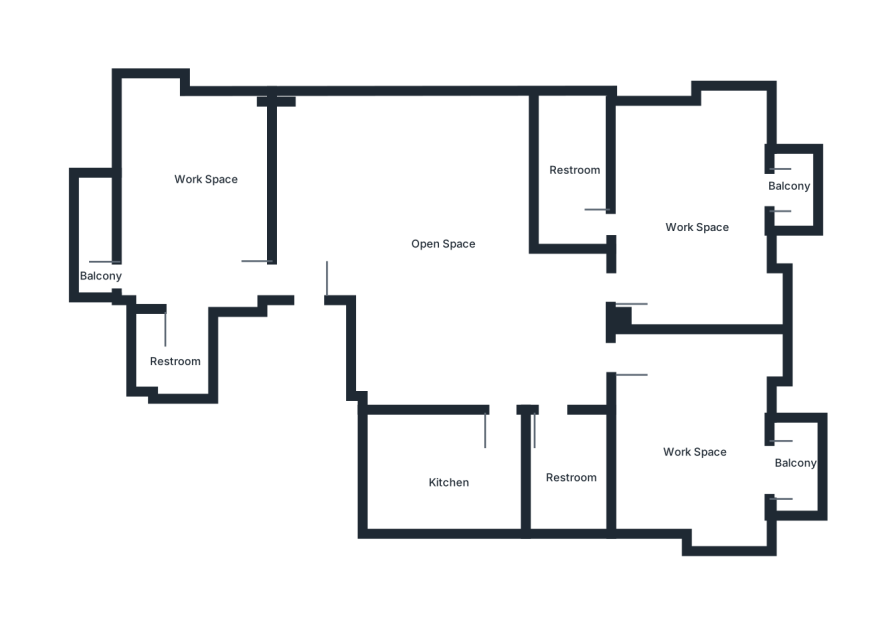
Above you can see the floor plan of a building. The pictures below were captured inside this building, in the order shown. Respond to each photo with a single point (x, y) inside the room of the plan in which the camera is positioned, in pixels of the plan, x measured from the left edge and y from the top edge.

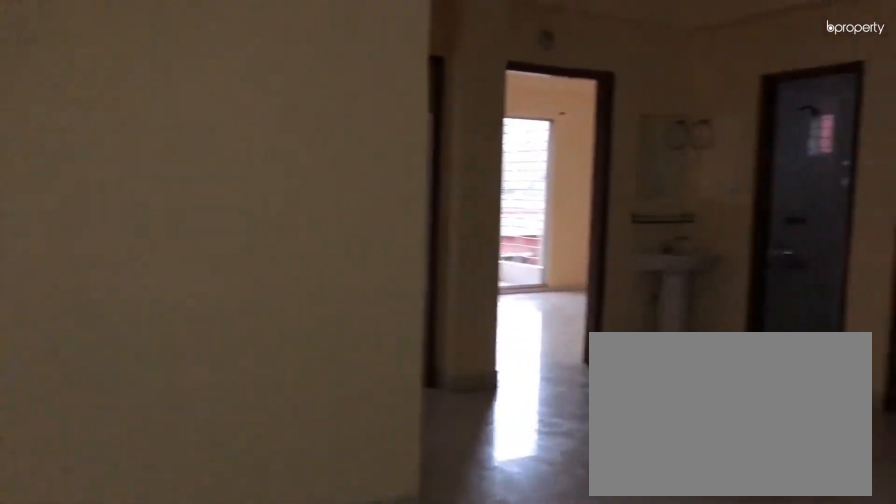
(432, 243)
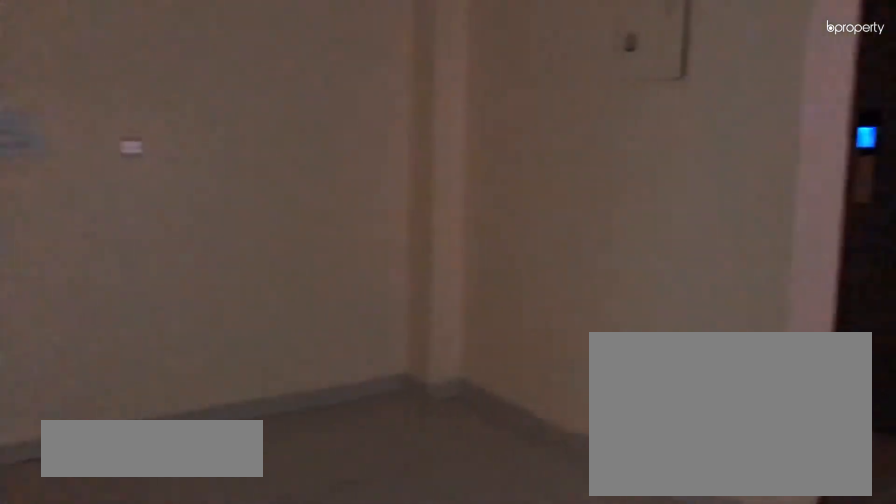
(432, 243)
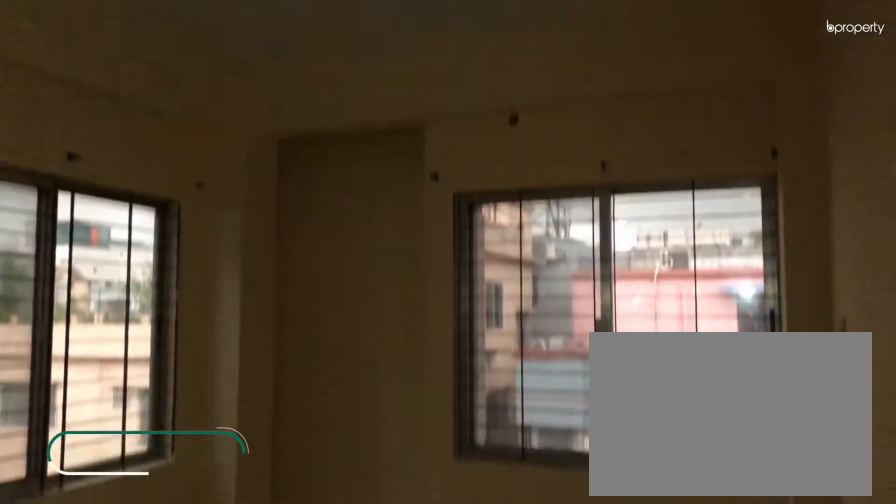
(205, 207)
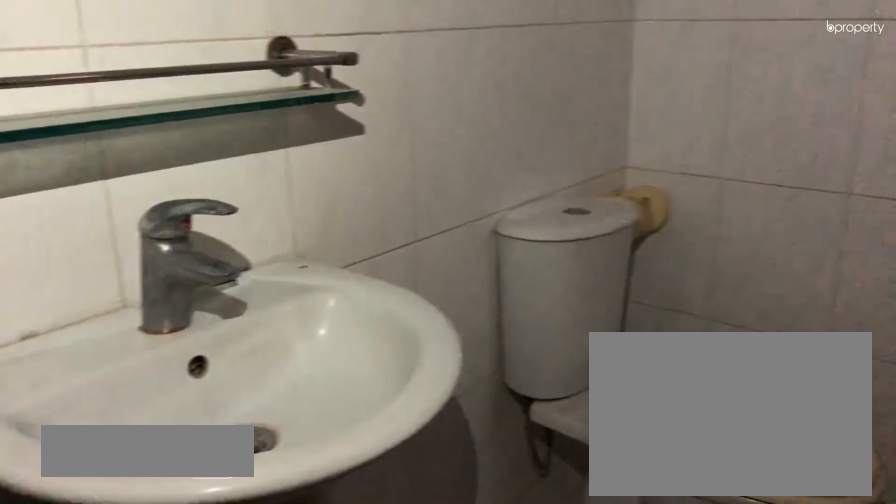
(181, 354)
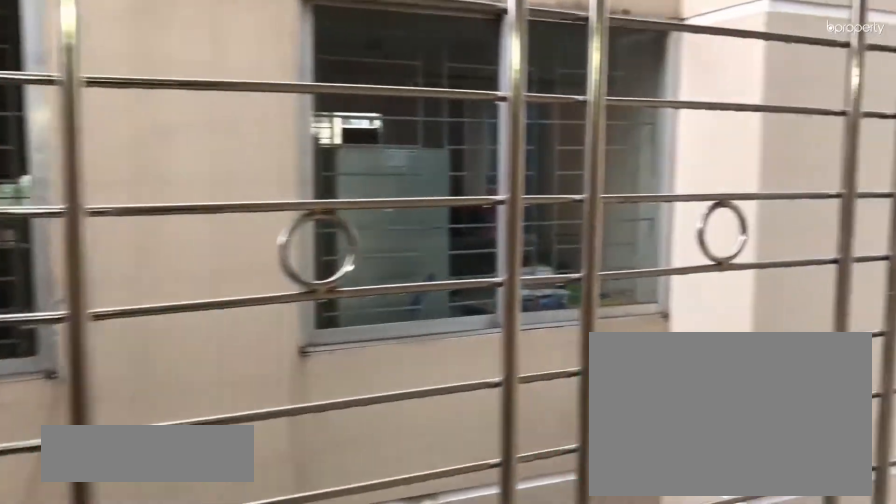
(109, 274)
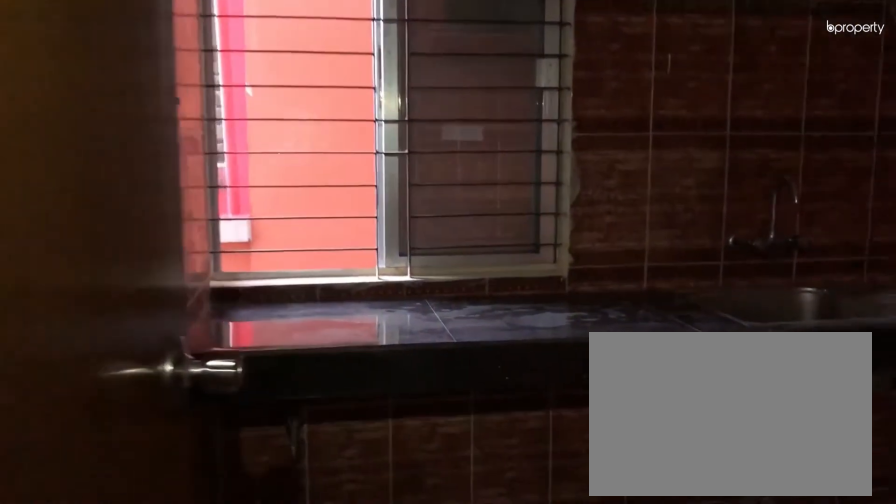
(452, 462)
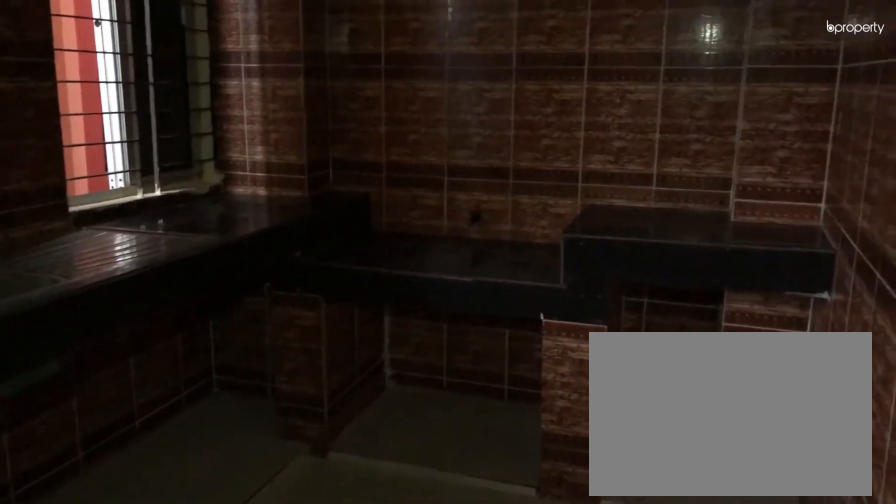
(452, 462)
